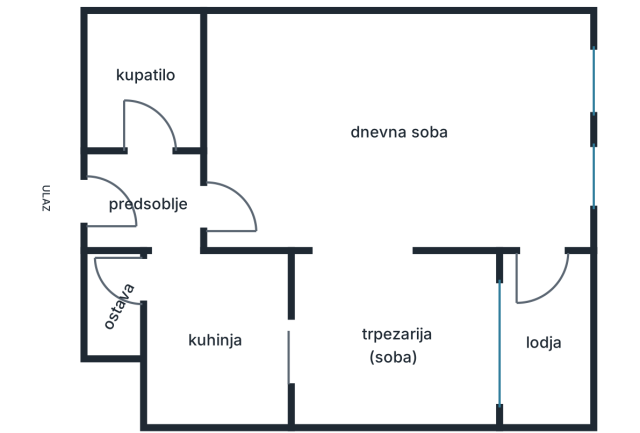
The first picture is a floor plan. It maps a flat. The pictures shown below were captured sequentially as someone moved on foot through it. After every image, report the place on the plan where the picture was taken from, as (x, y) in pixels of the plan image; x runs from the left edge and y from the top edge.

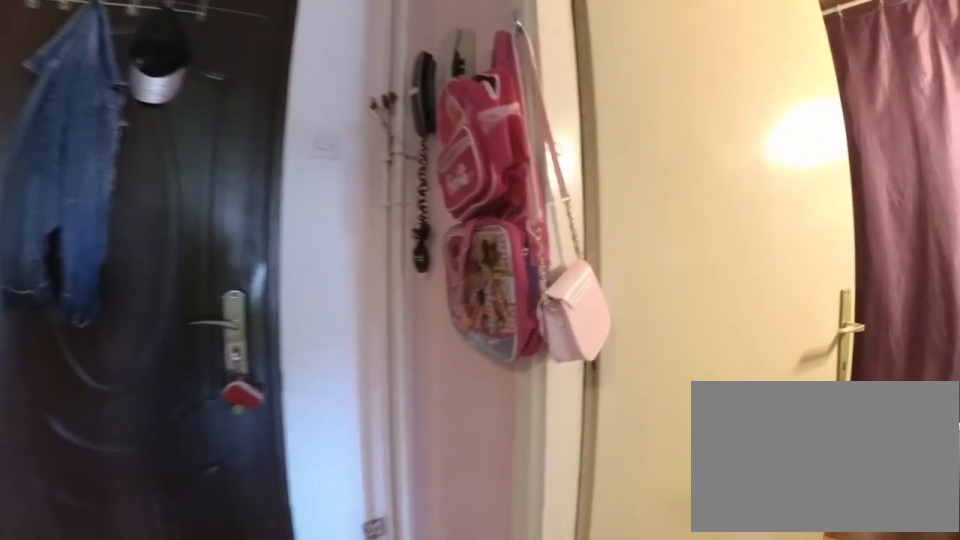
(163, 205)
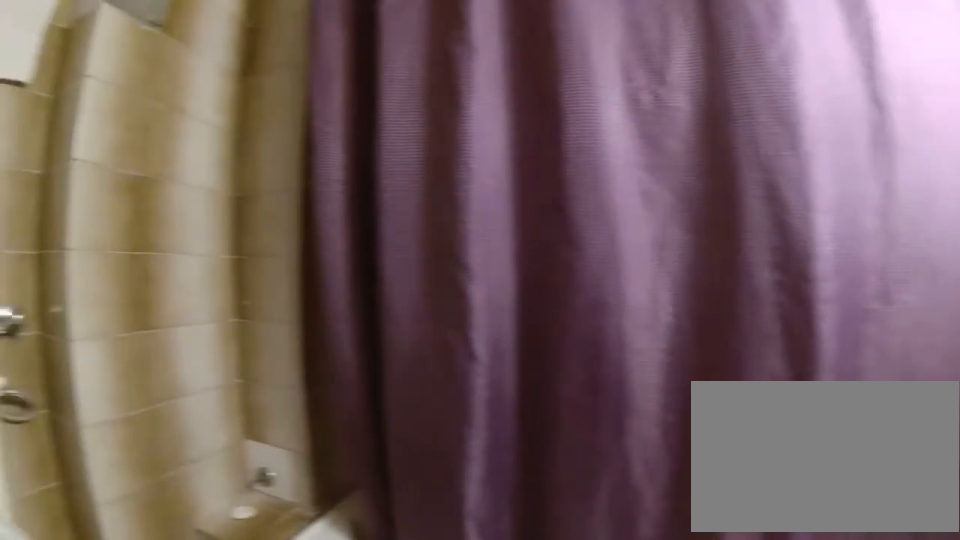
(164, 90)
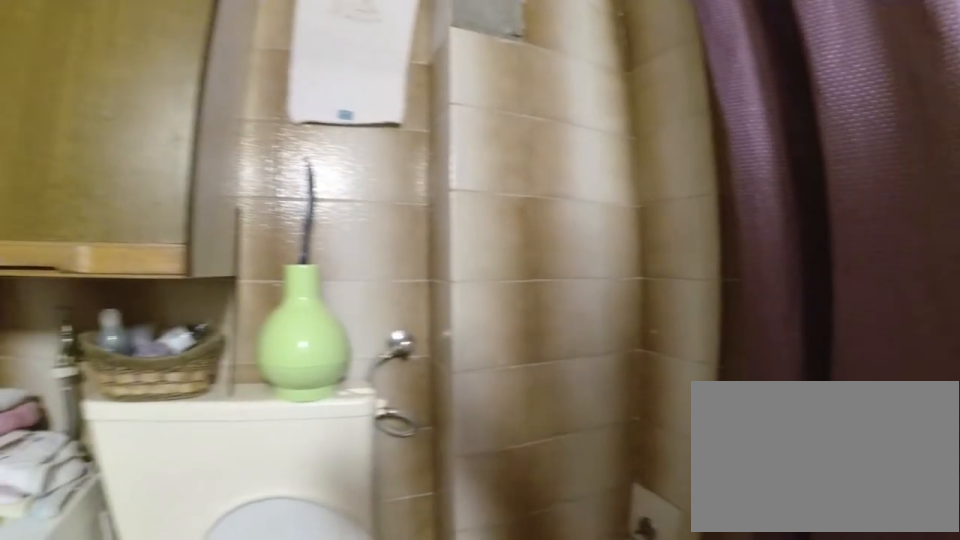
(163, 82)
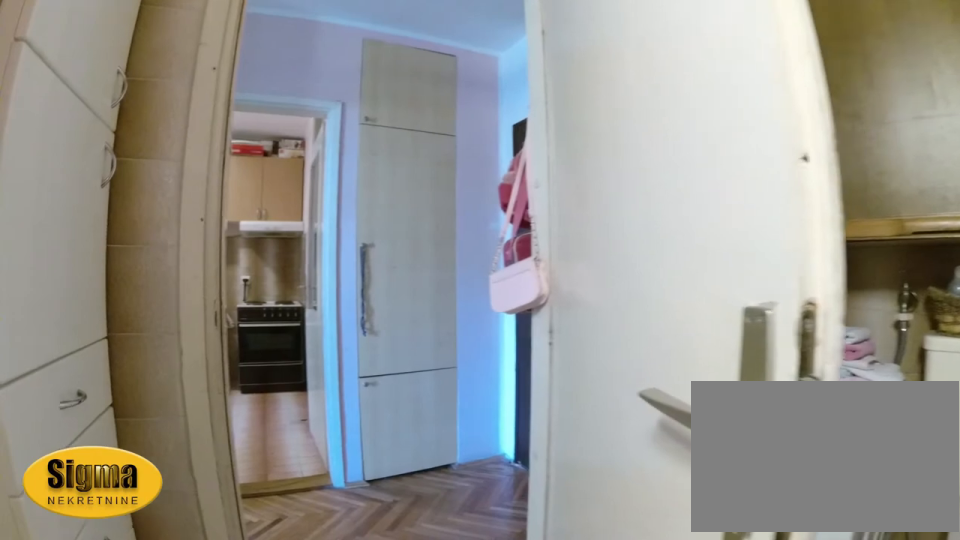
(146, 61)
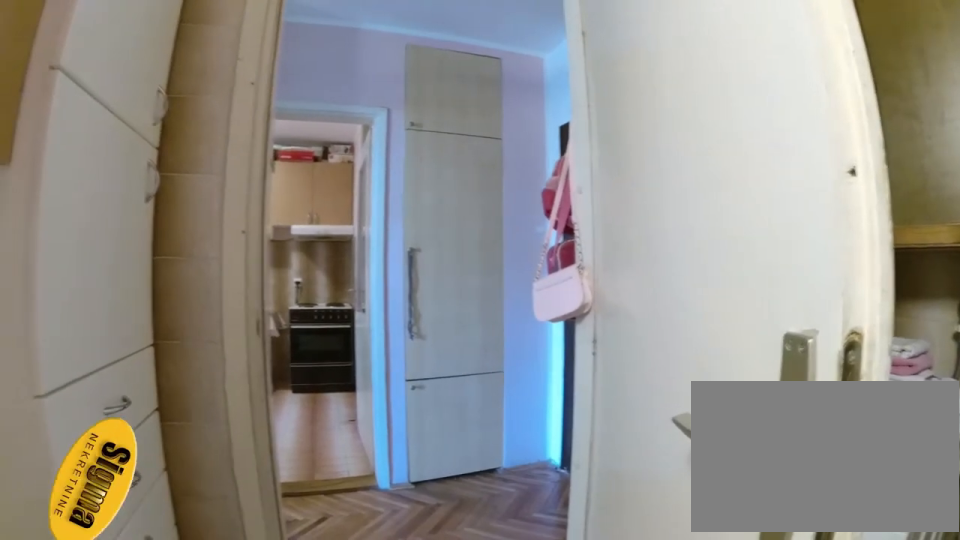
(146, 61)
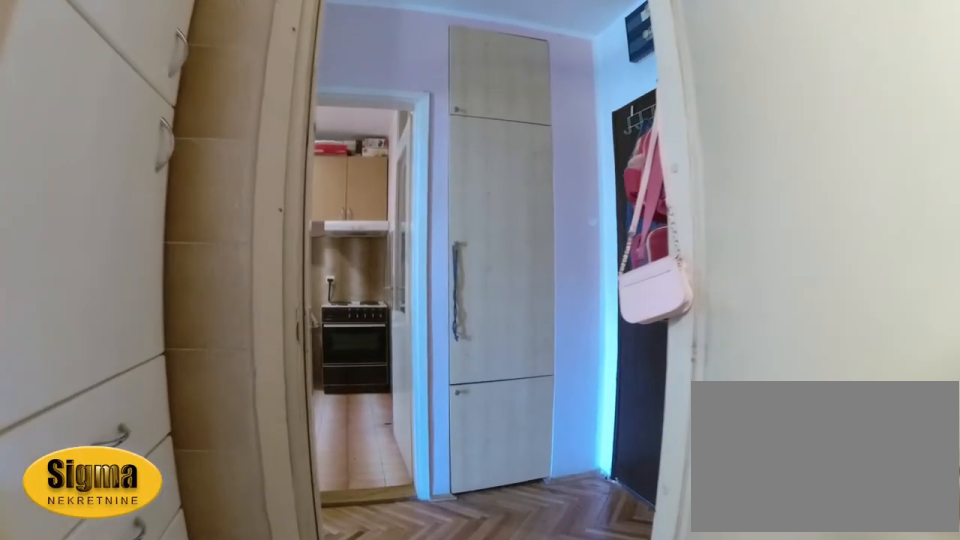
(145, 78)
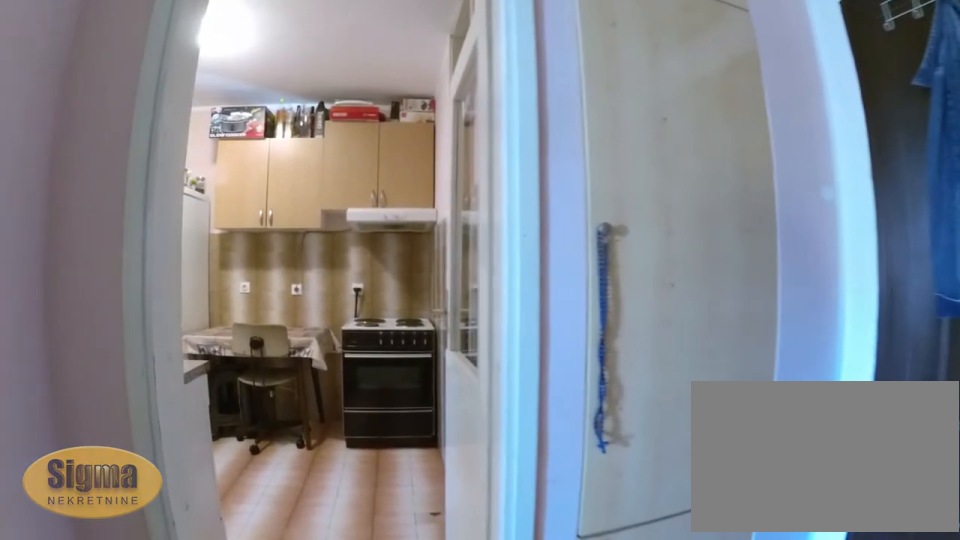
(146, 163)
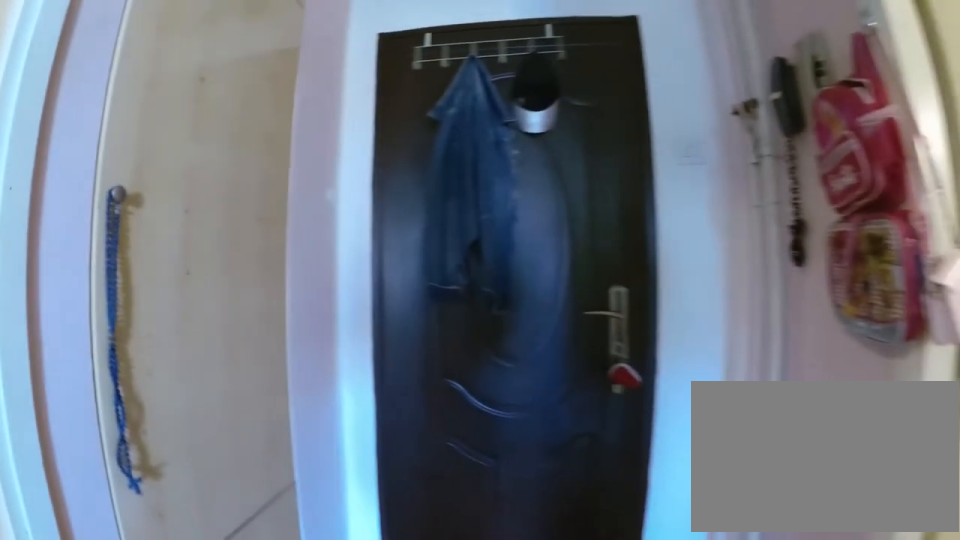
(162, 201)
